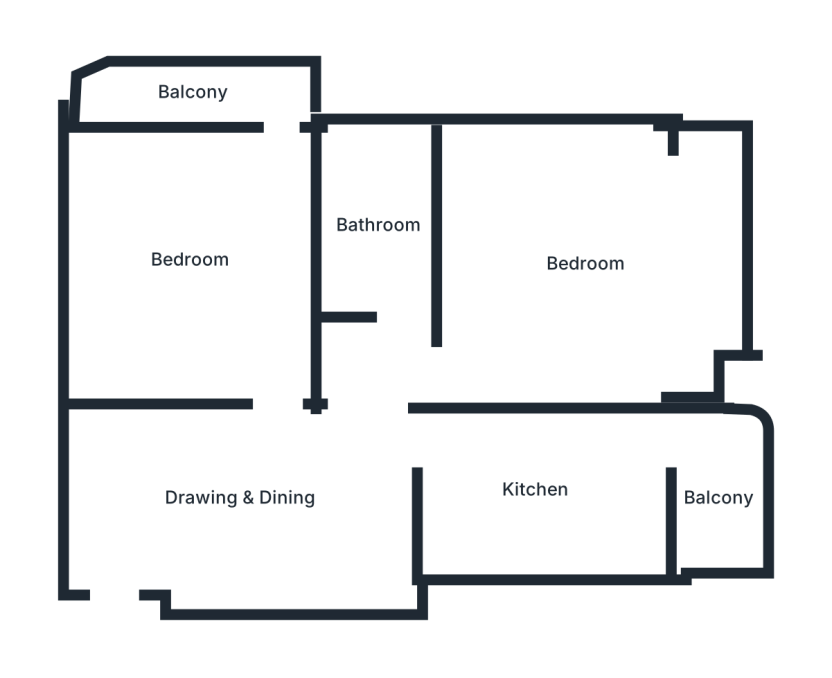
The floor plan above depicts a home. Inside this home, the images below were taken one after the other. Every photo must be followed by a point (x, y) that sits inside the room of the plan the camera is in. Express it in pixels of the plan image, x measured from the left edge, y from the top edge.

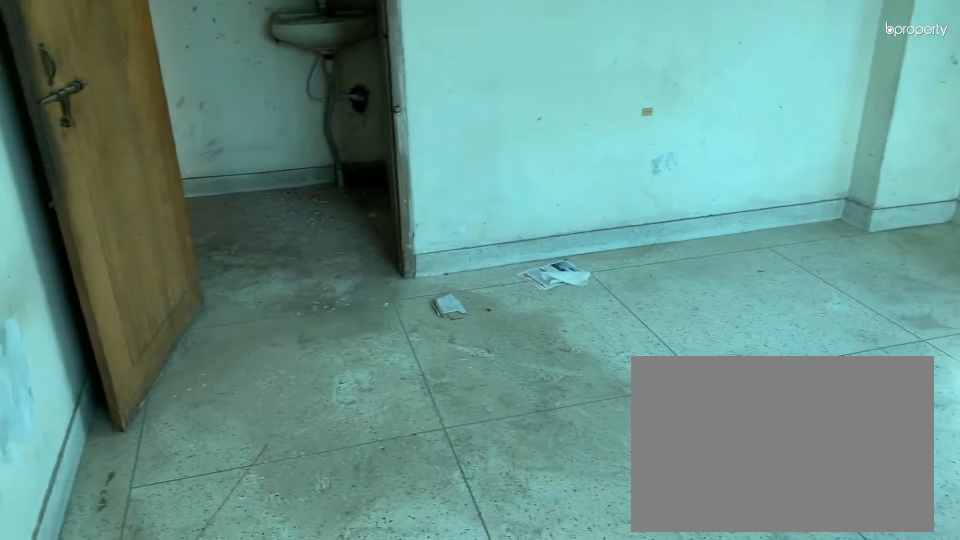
(582, 263)
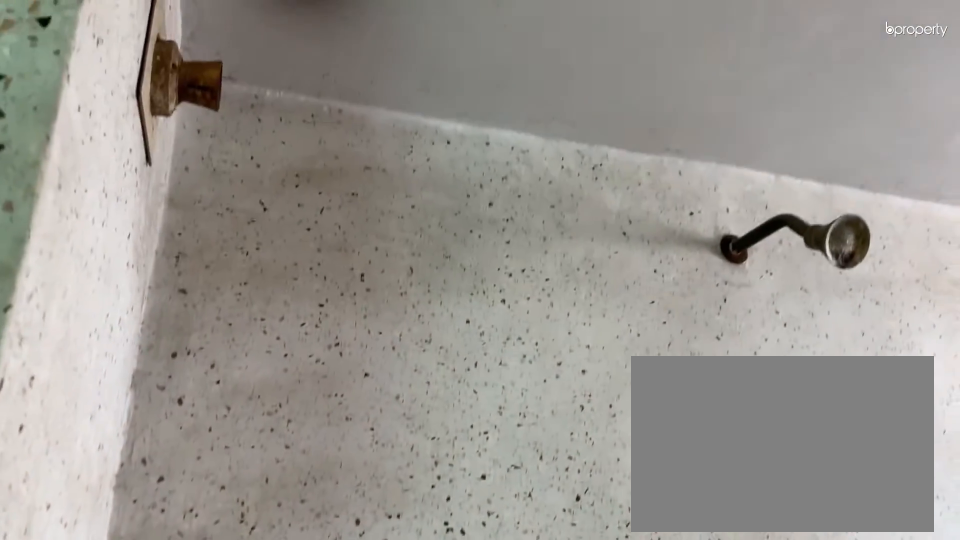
(380, 226)
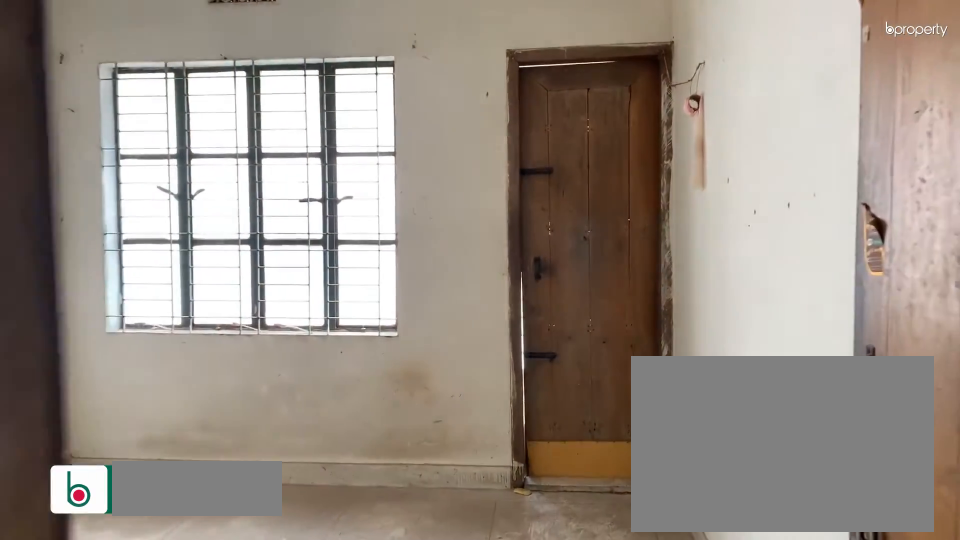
(189, 263)
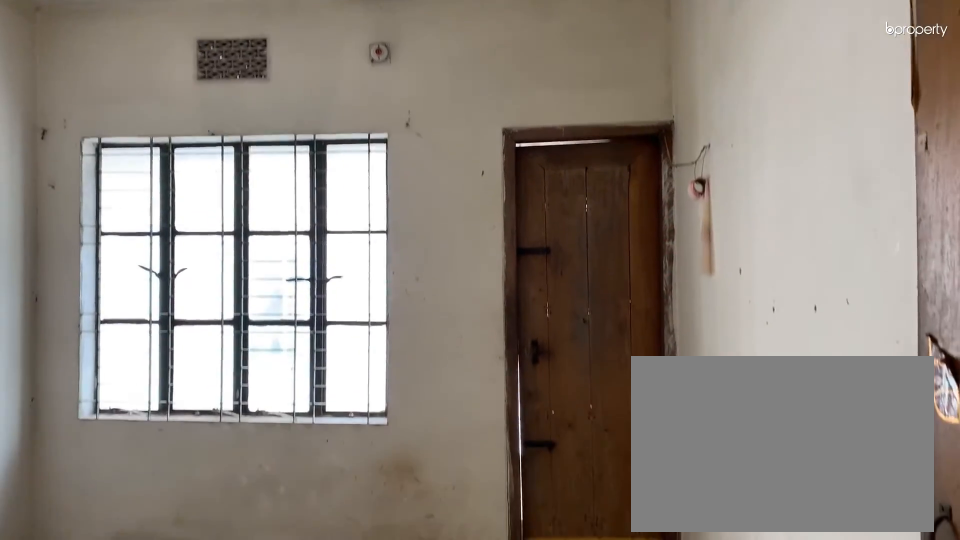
(189, 263)
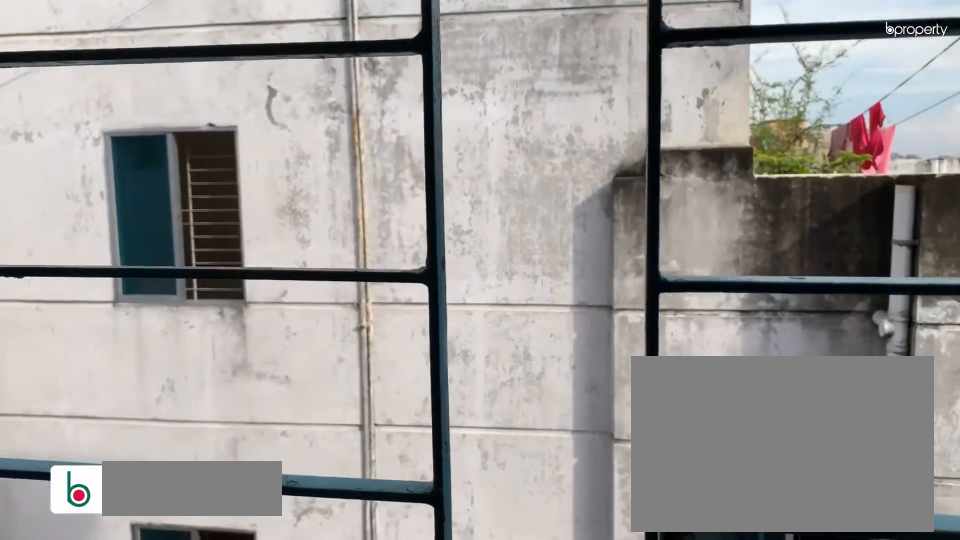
(193, 93)
